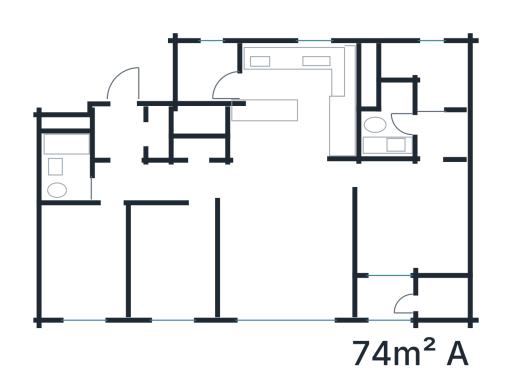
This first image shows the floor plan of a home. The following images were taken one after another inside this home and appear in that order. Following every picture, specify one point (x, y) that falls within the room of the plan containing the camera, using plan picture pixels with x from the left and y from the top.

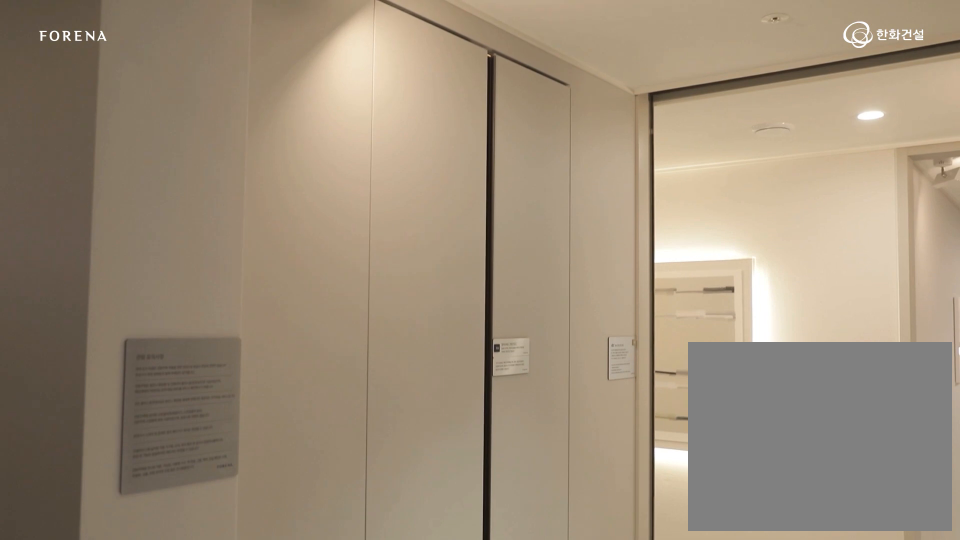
(125, 131)
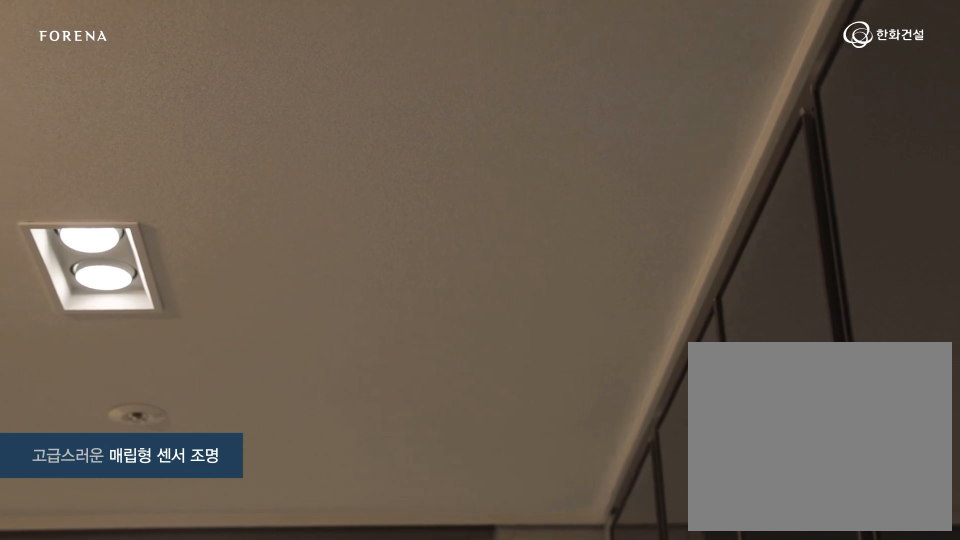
(125, 131)
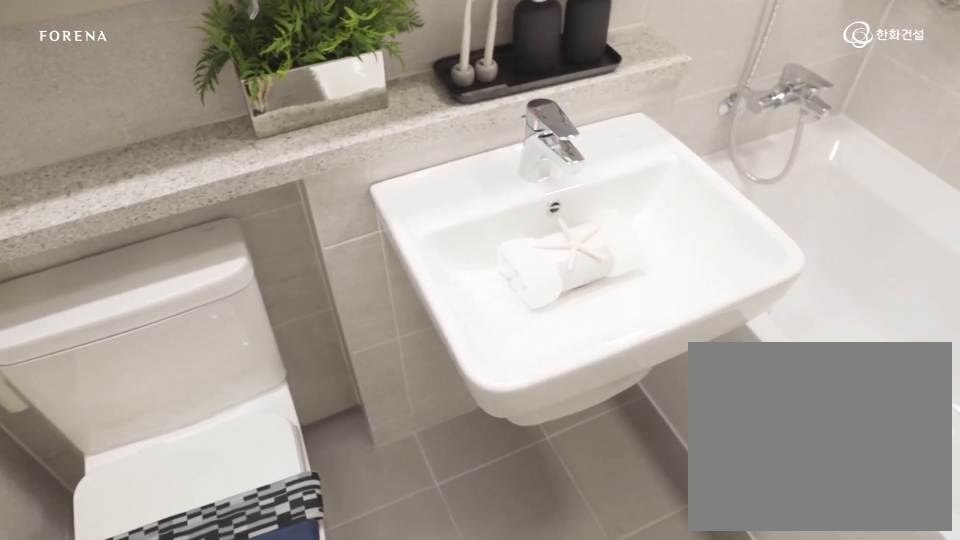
(86, 185)
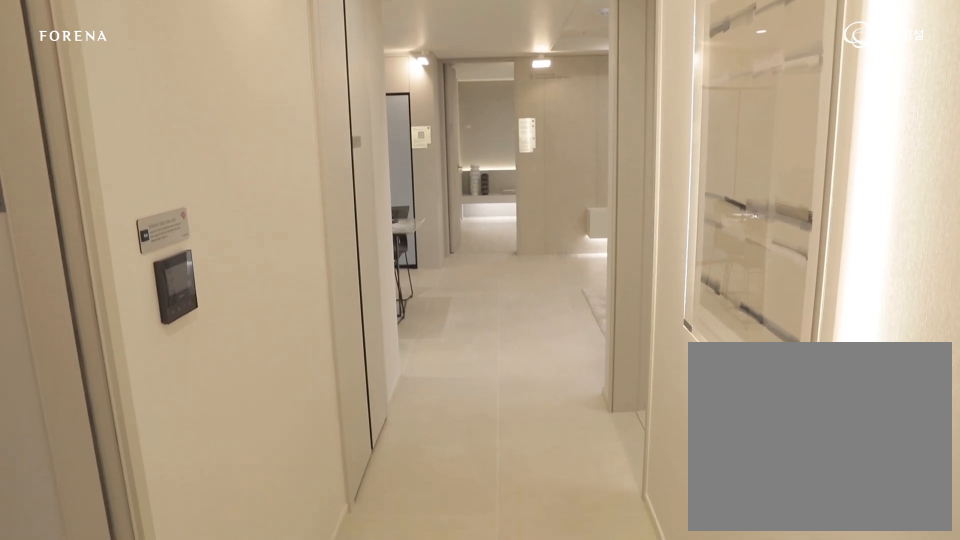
(182, 181)
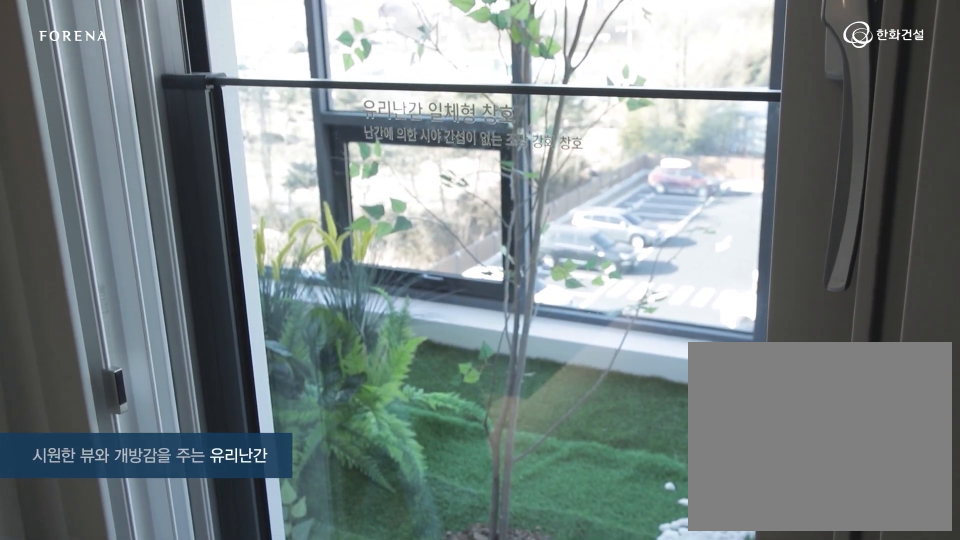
(290, 247)
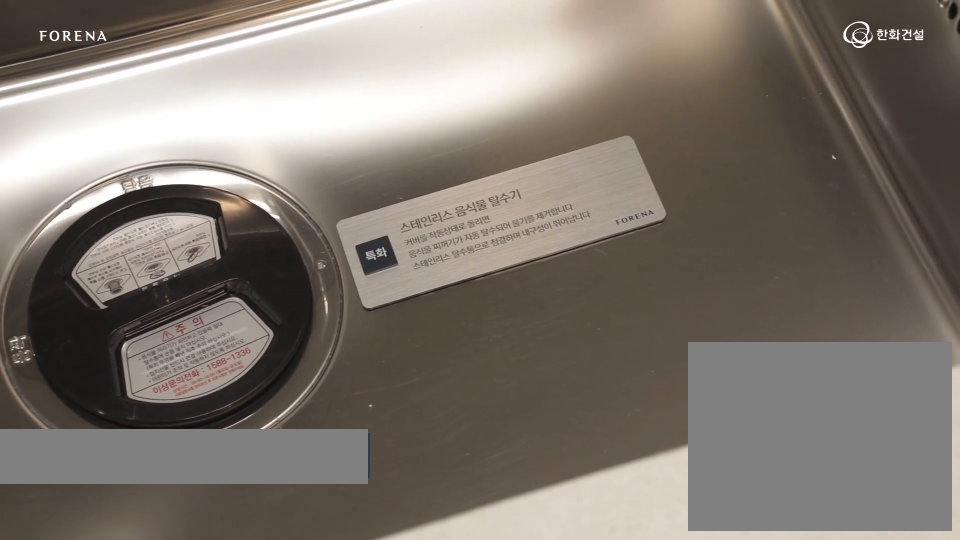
(280, 143)
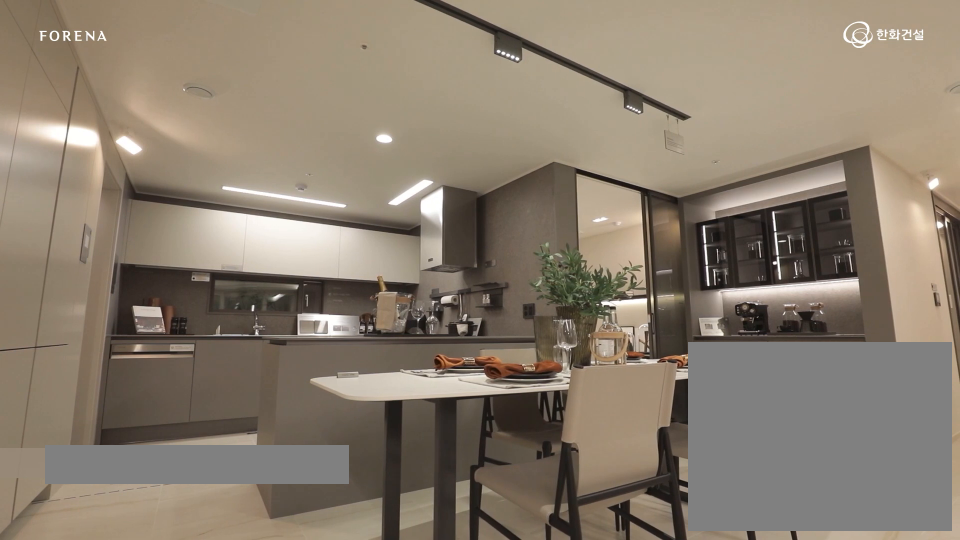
(281, 143)
